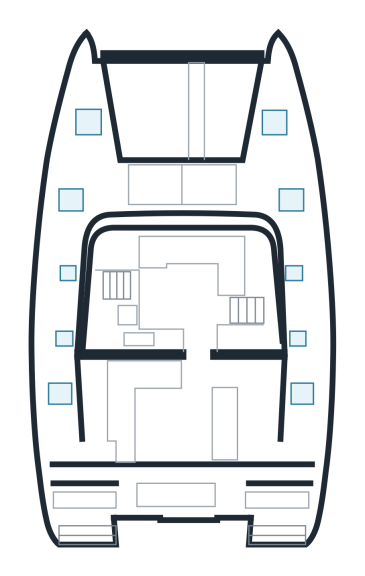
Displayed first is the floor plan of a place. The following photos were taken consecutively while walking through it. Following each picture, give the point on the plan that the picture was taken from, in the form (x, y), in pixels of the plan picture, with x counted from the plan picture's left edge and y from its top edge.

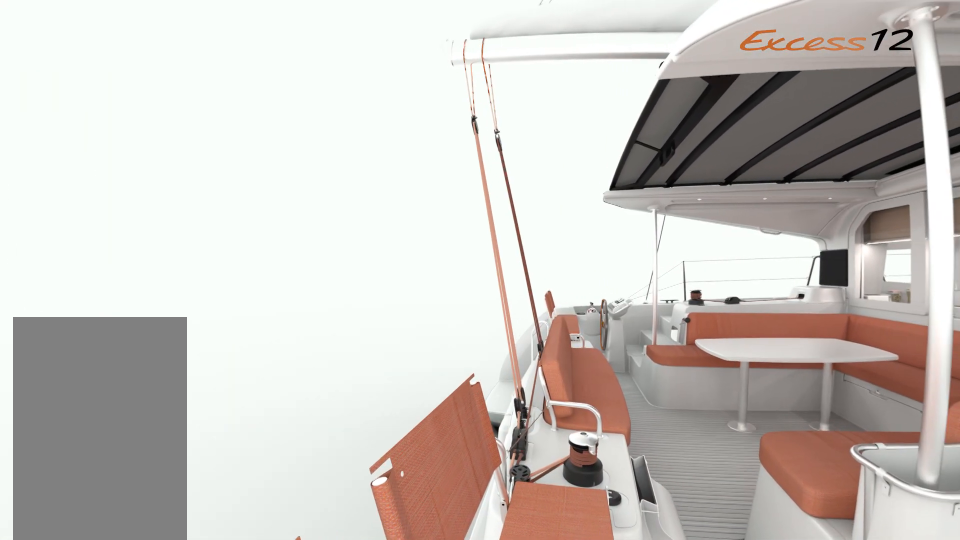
(284, 500)
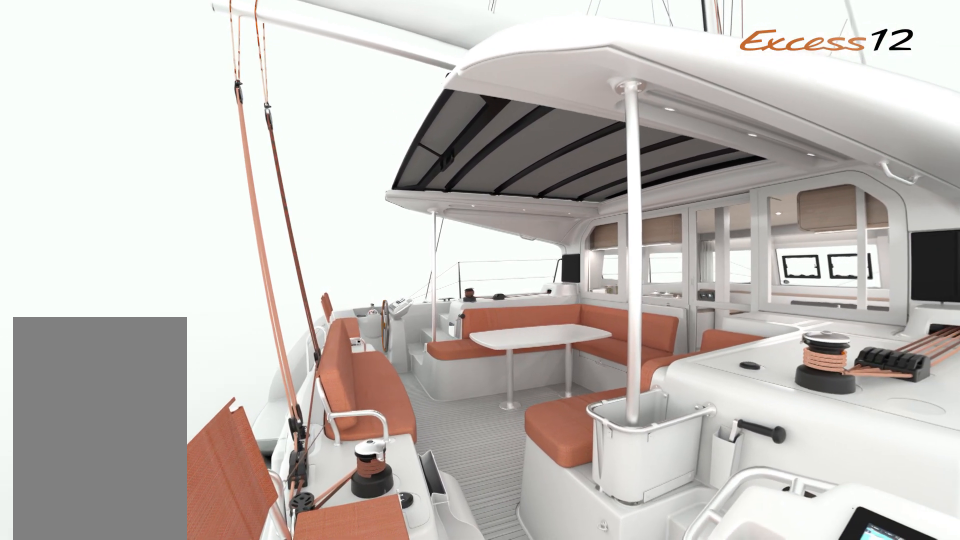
(285, 499)
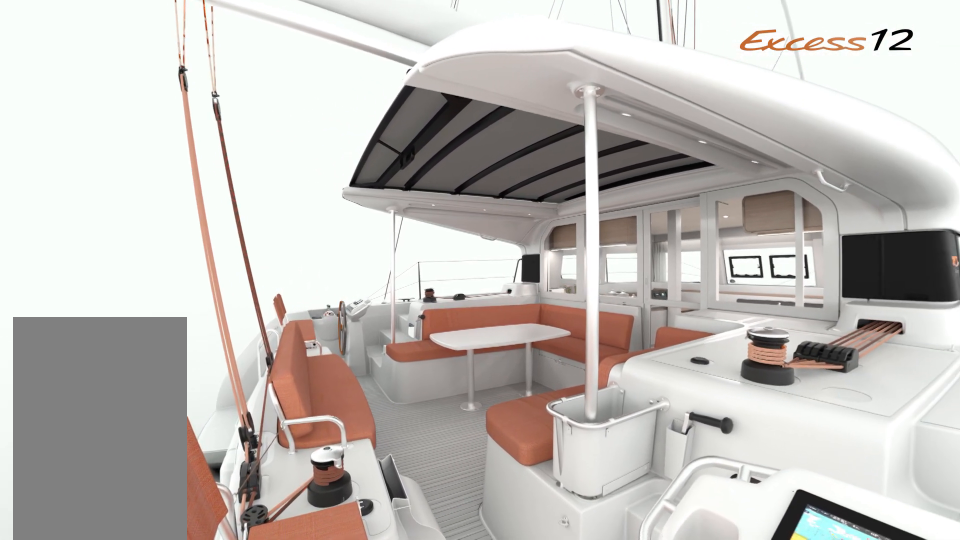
(285, 499)
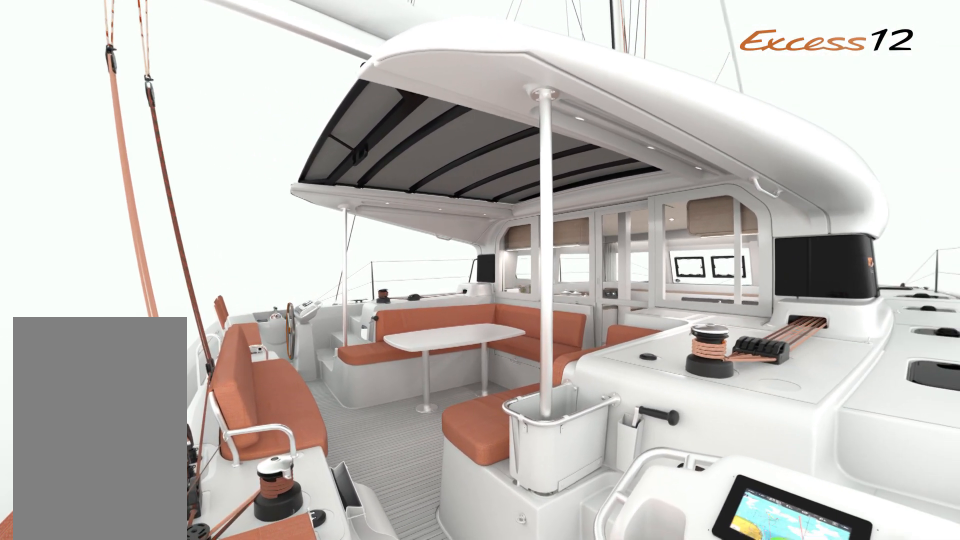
(285, 499)
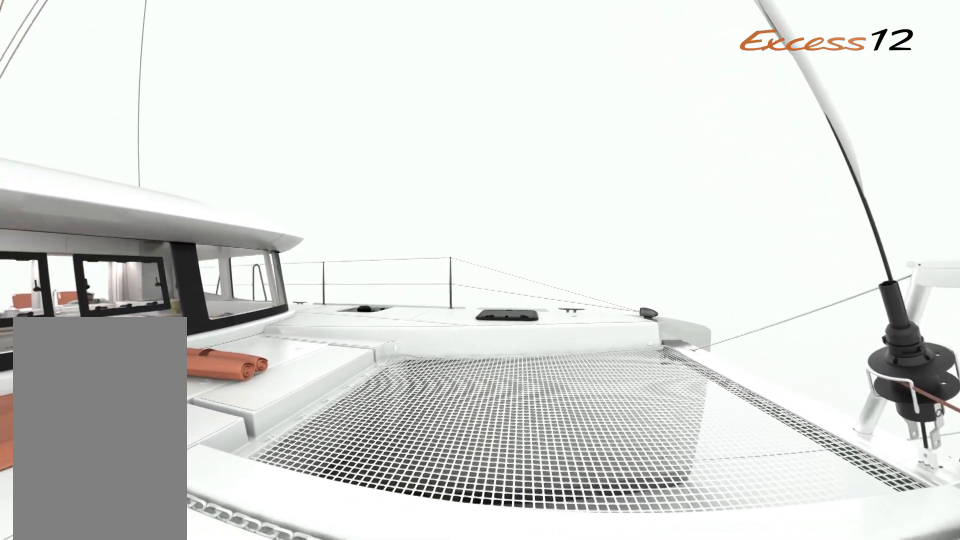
(228, 123)
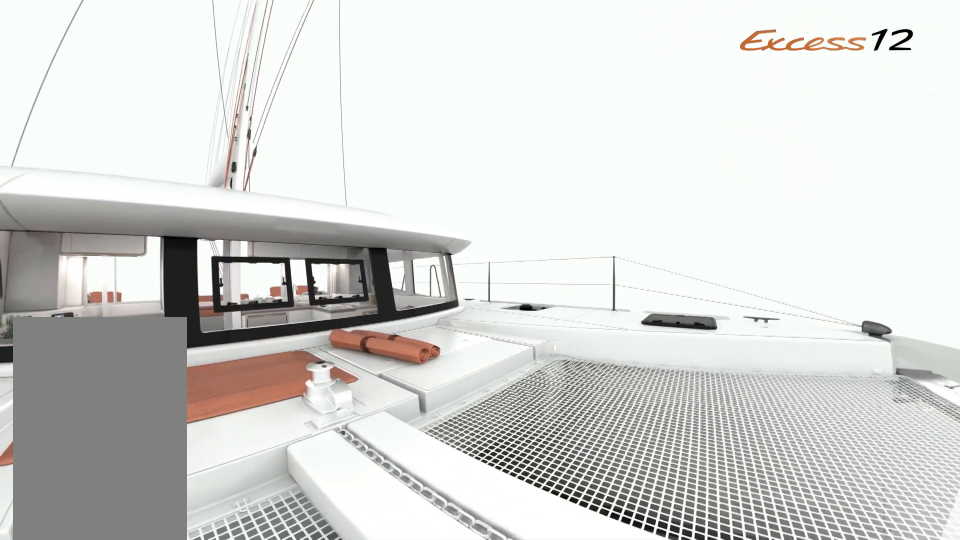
(224, 124)
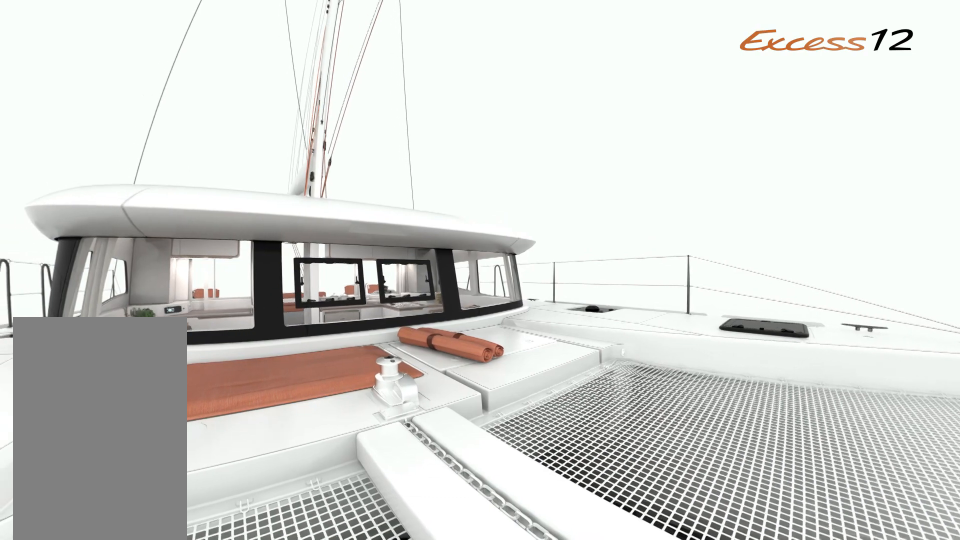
(229, 122)
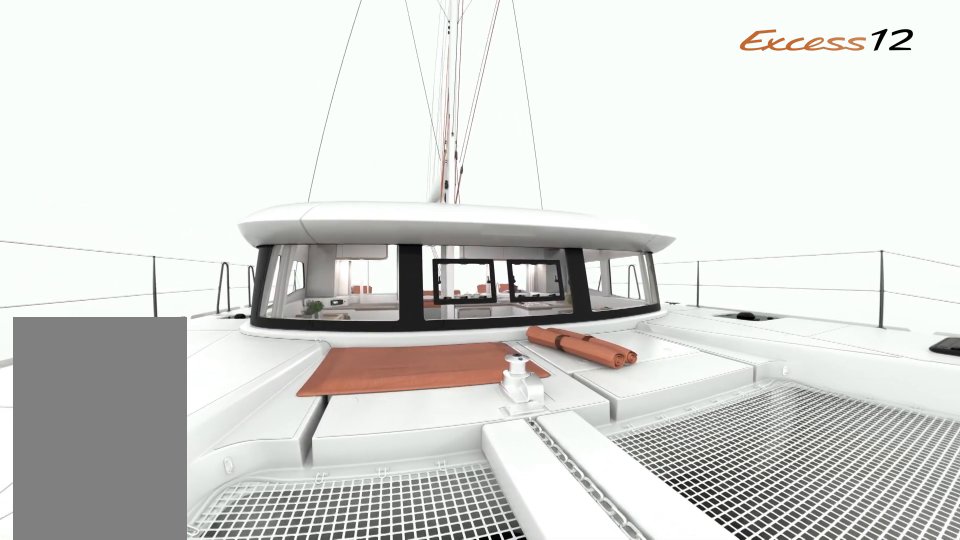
(228, 123)
